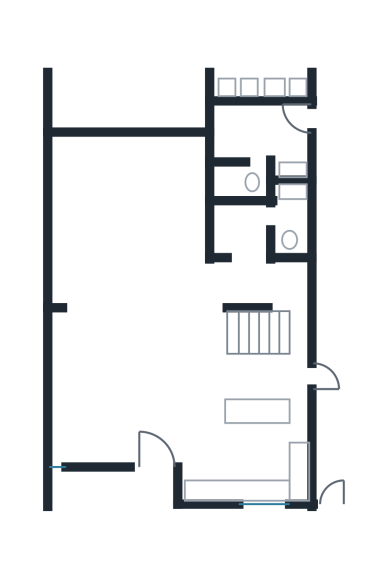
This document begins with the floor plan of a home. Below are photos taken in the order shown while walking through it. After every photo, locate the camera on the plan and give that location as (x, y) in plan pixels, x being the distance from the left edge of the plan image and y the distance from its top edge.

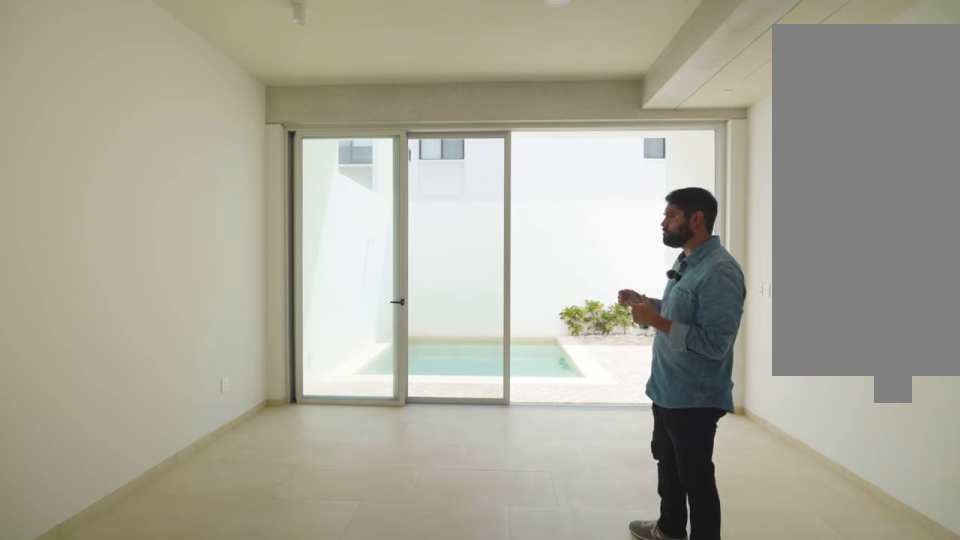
(126, 238)
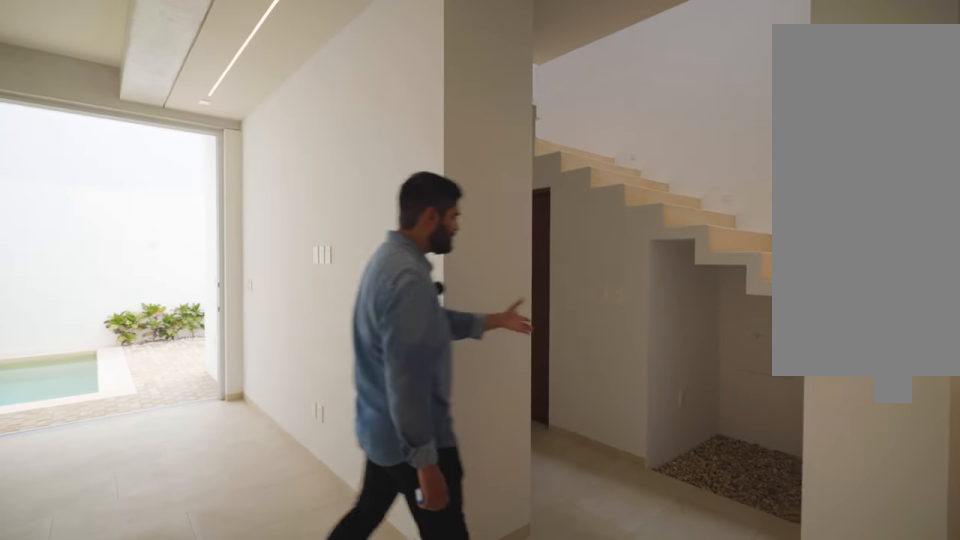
(183, 326)
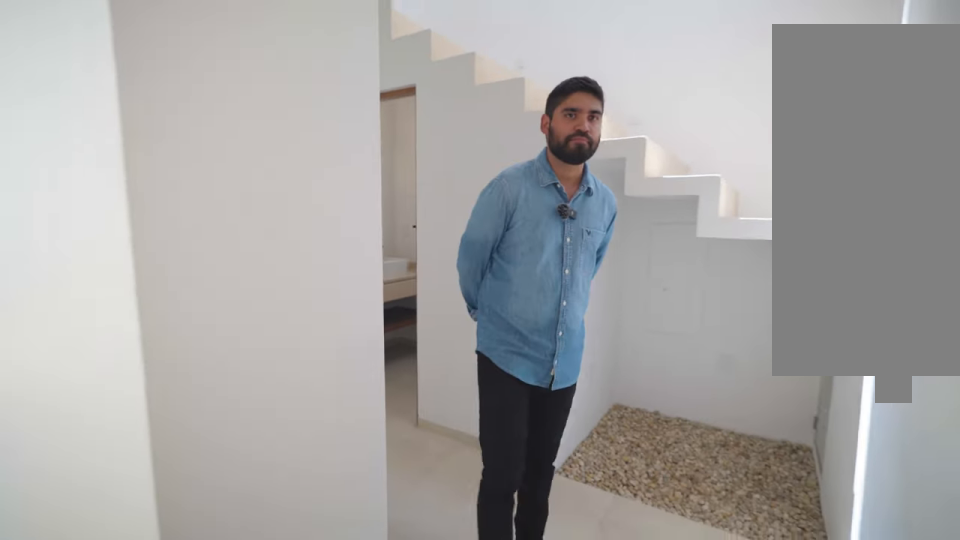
(253, 258)
